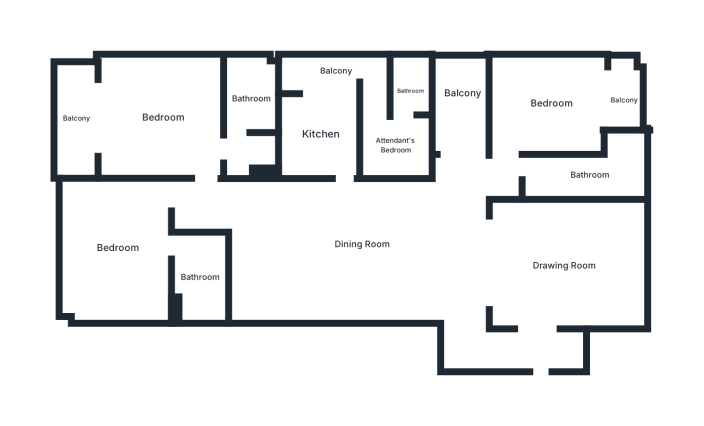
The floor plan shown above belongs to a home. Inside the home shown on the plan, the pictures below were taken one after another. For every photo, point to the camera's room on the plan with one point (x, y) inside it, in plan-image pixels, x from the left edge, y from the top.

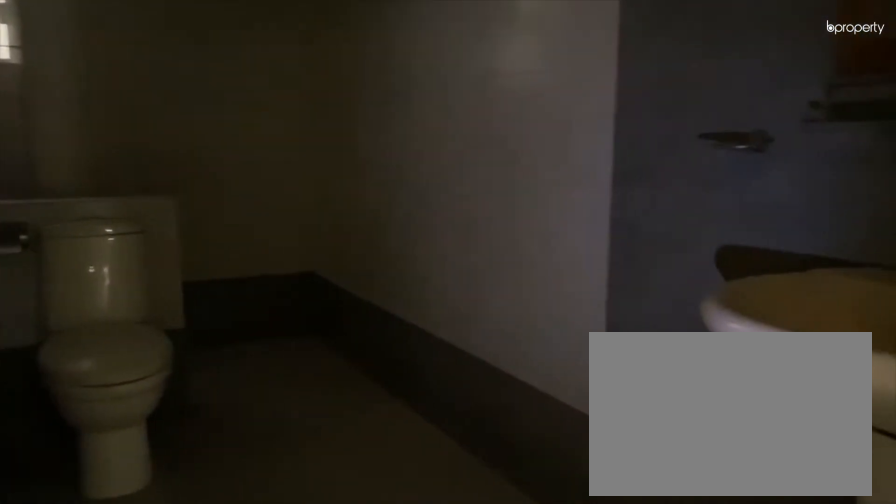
(589, 176)
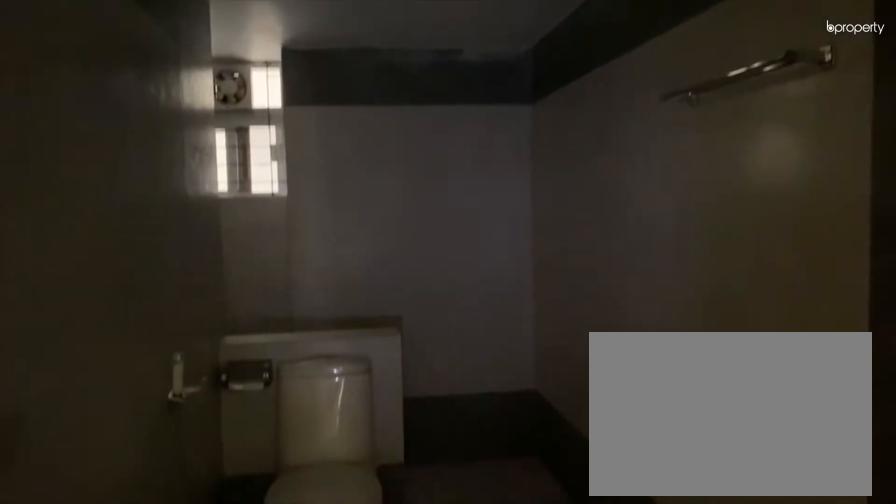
(589, 176)
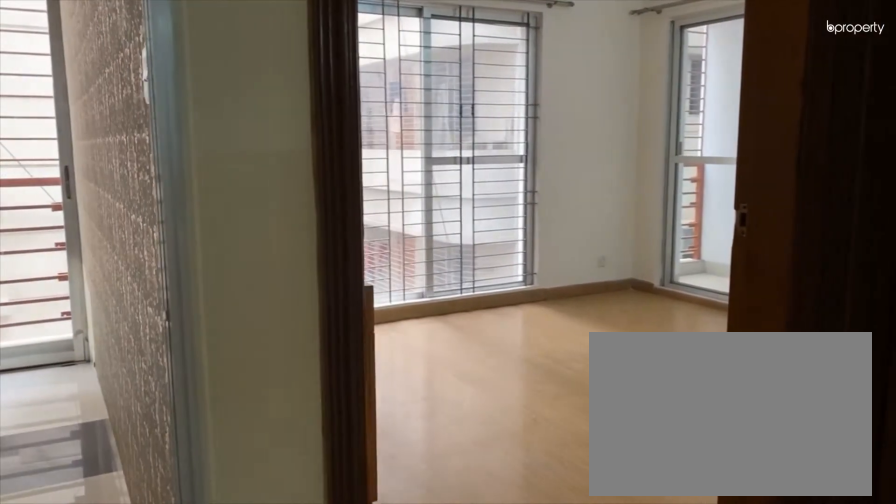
(507, 150)
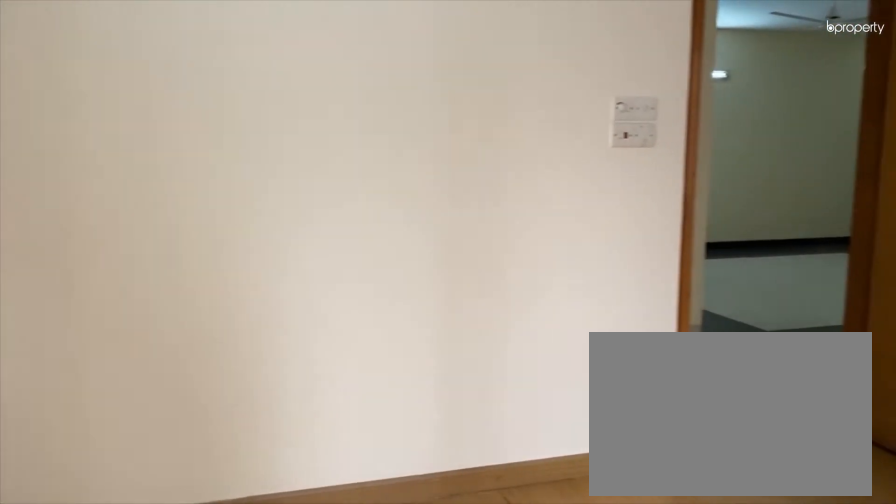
(551, 102)
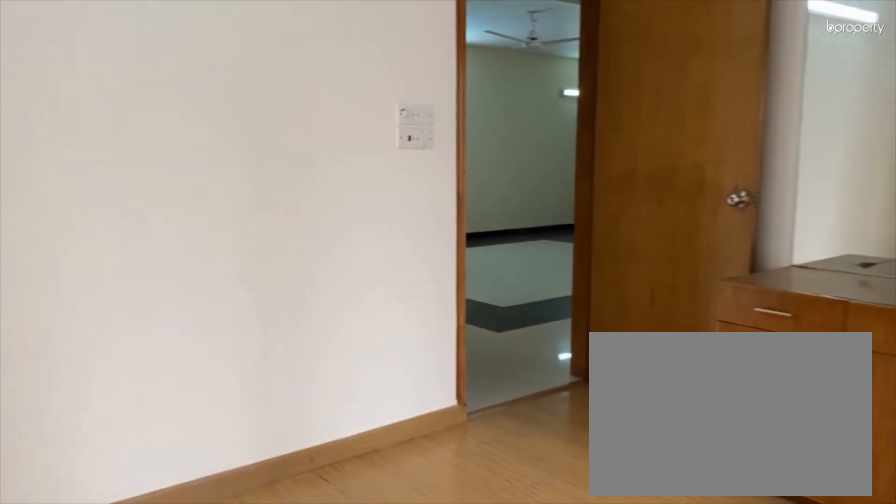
(551, 102)
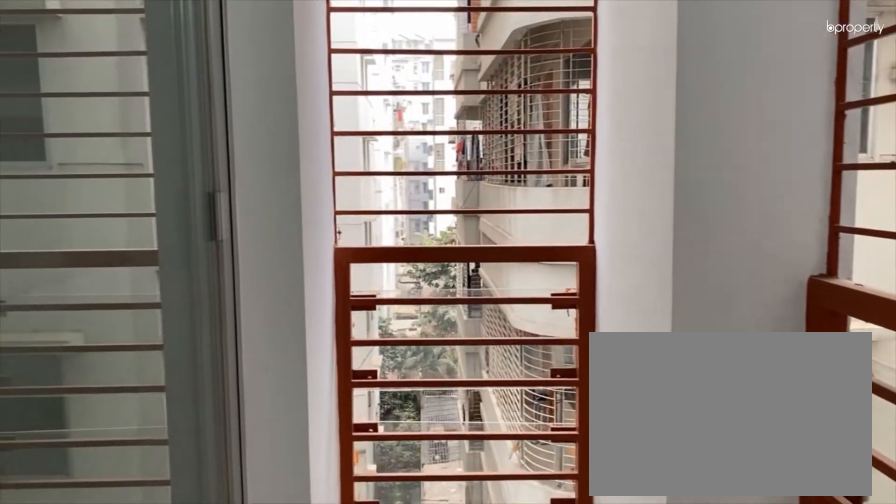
(623, 99)
